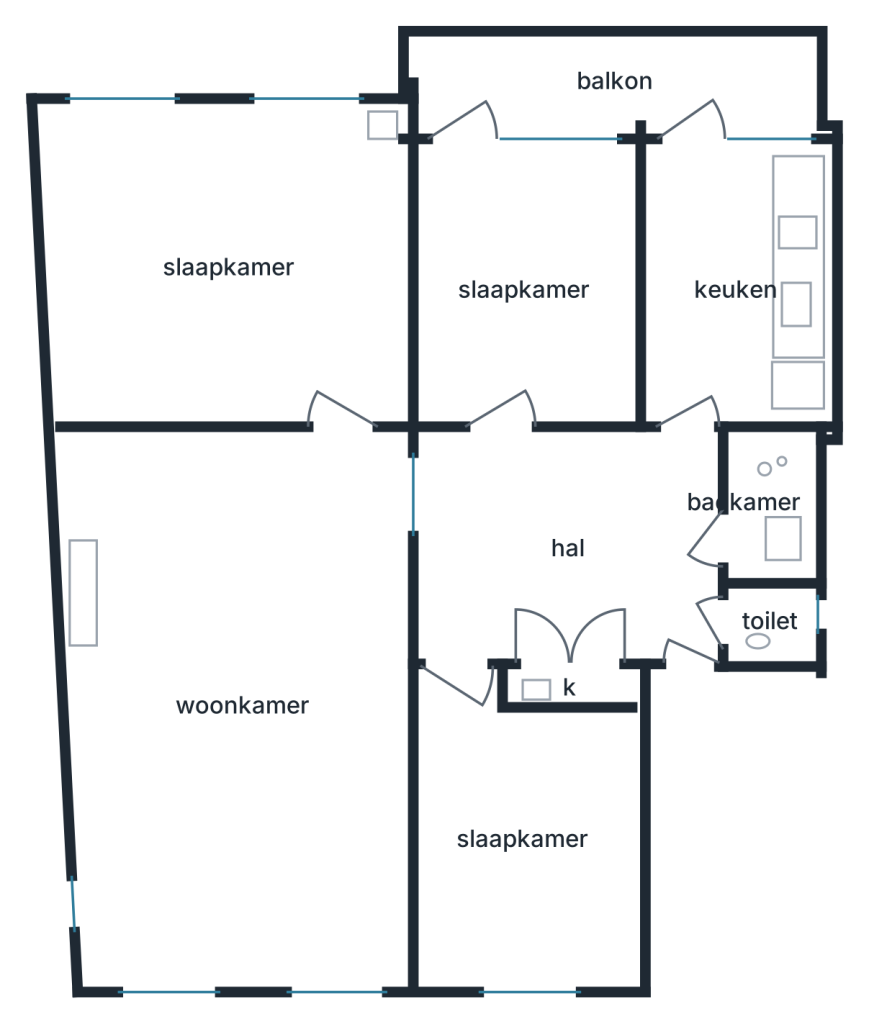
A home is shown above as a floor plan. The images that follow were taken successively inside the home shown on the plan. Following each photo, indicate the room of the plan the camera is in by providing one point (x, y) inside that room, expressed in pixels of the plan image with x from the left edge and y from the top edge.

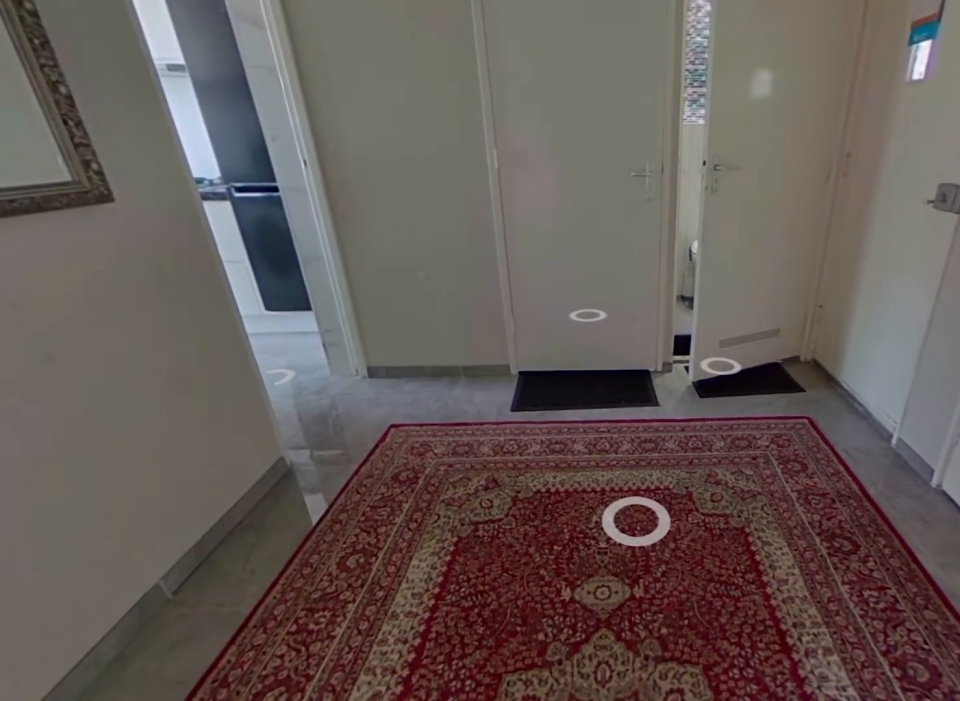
(565, 540)
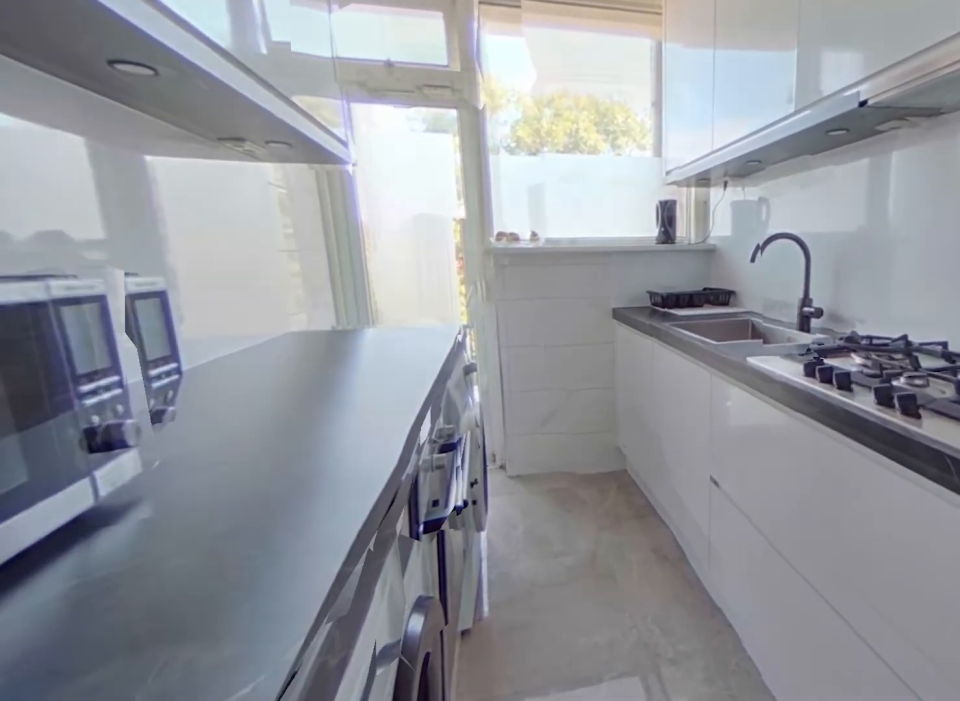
(734, 285)
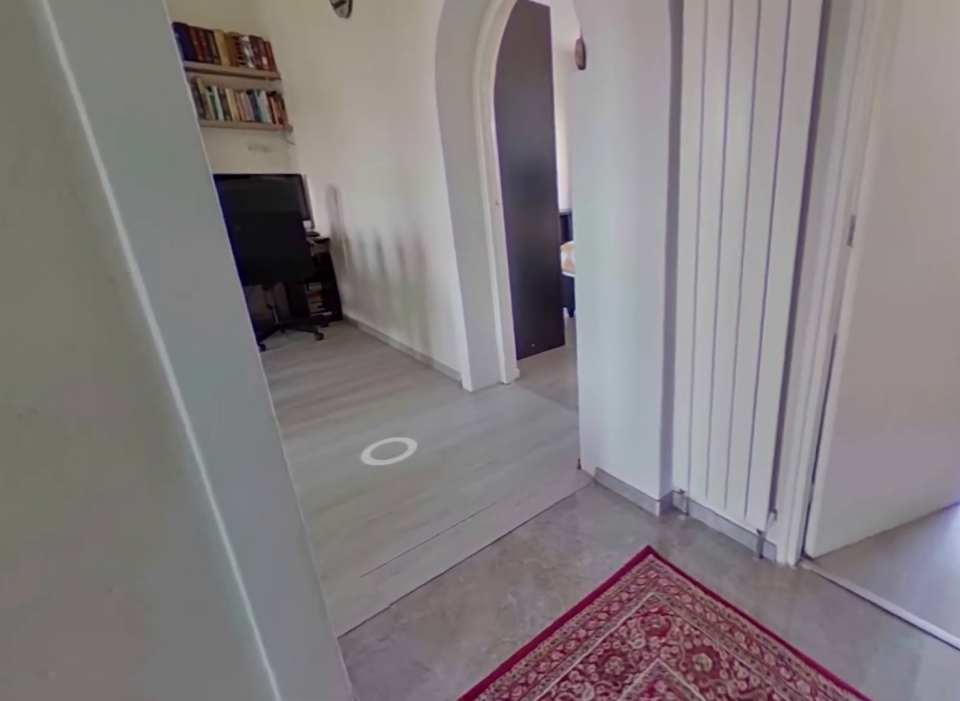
(565, 541)
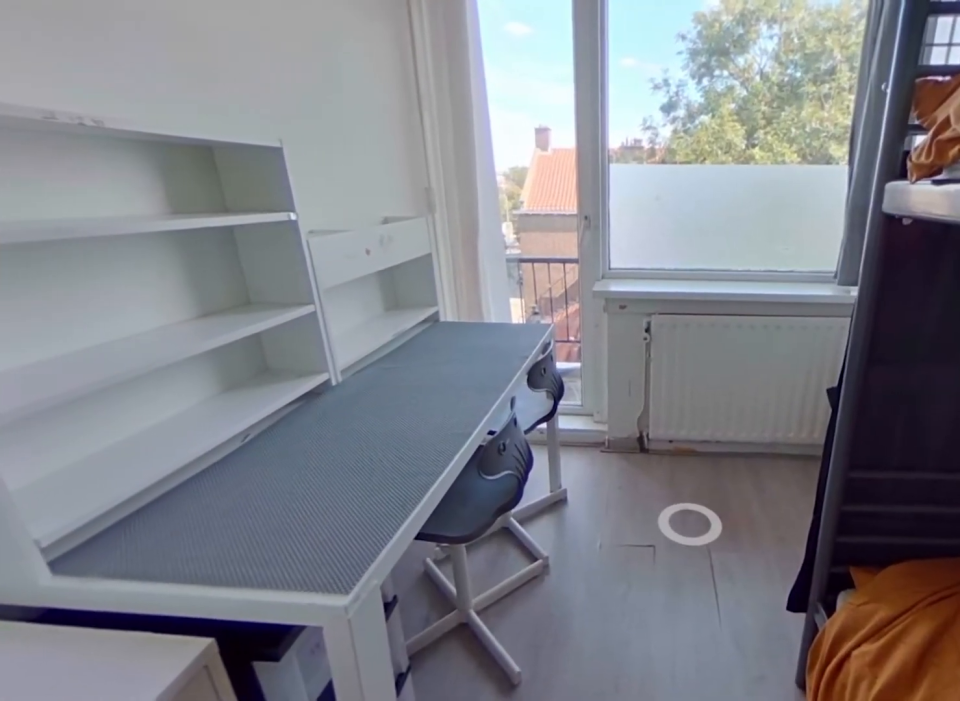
(524, 285)
